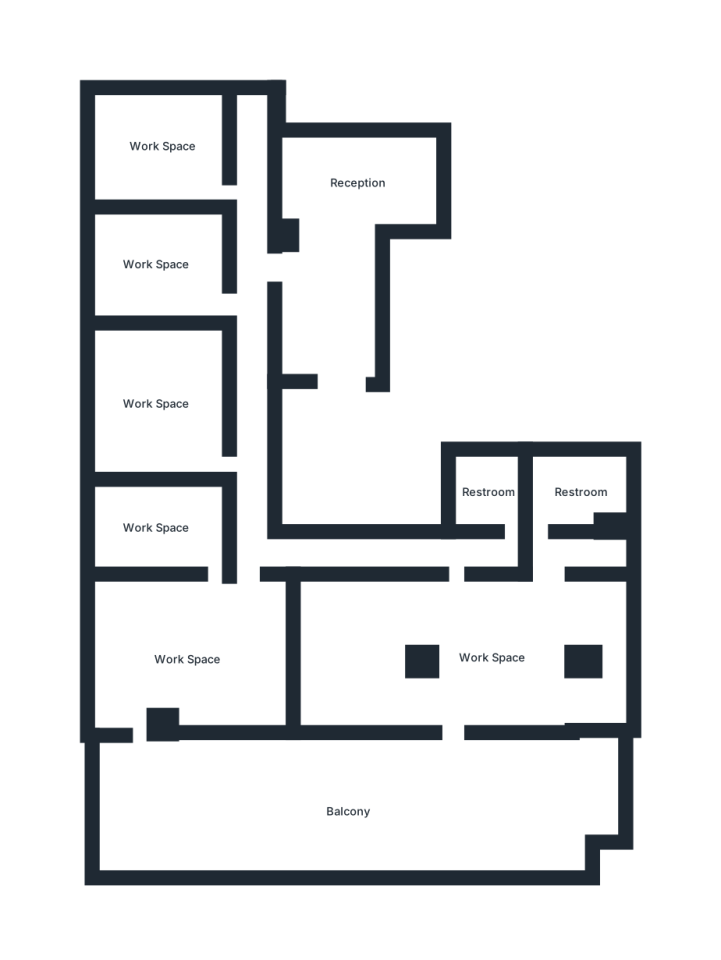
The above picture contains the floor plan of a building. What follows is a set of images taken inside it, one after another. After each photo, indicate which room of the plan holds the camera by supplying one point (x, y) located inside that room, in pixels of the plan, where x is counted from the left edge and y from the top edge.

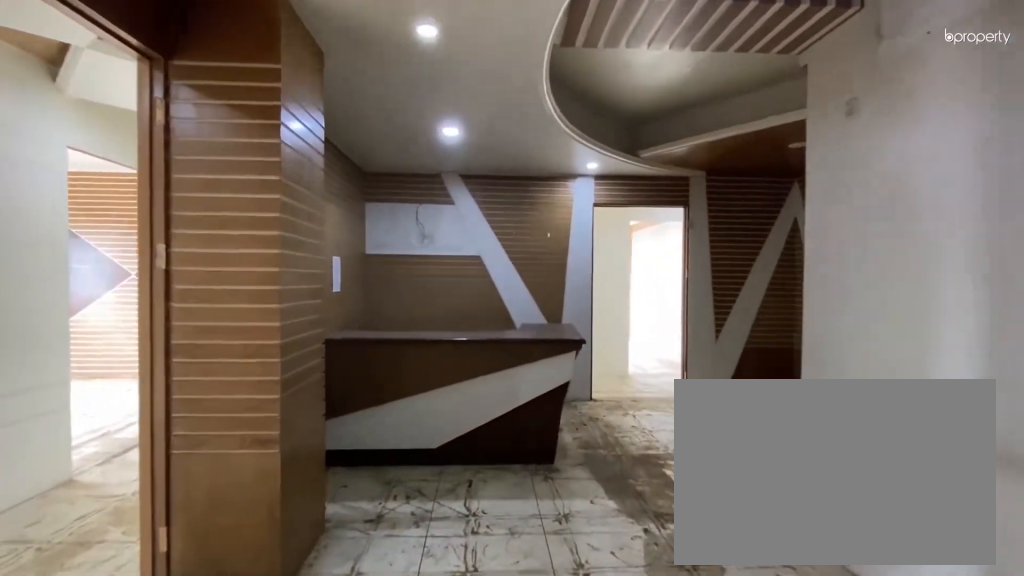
(337, 191)
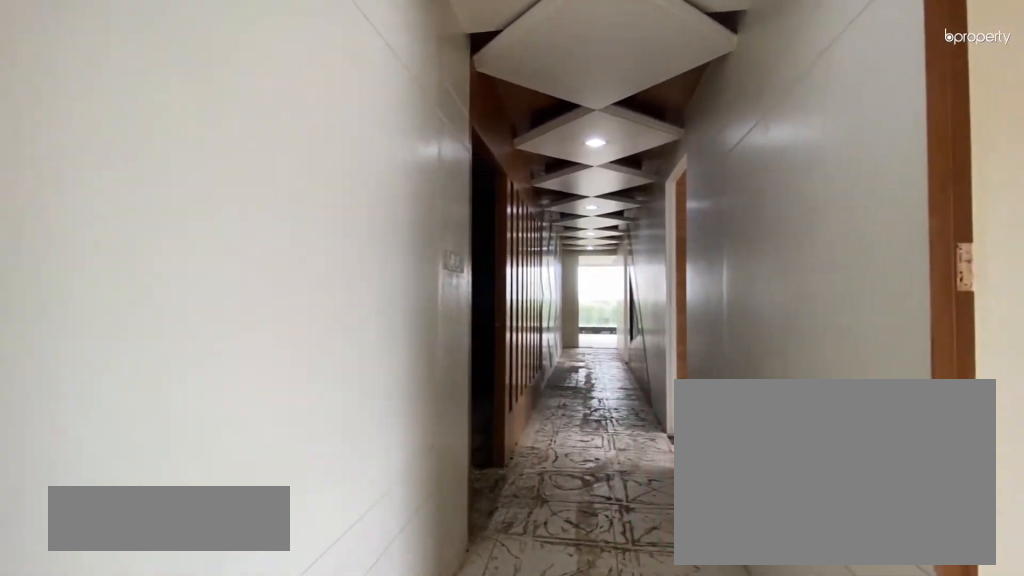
(253, 235)
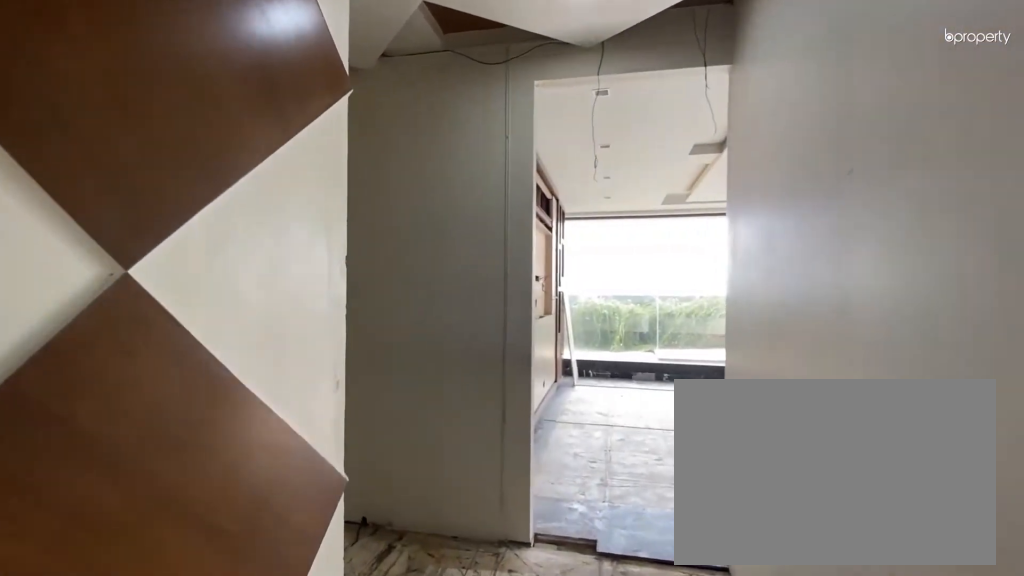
(252, 474)
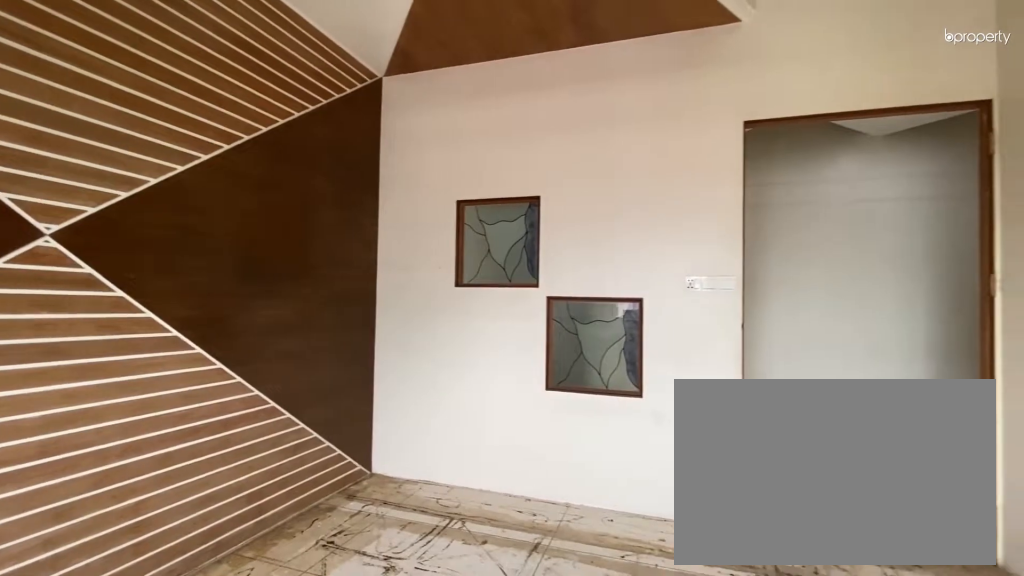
(160, 146)
